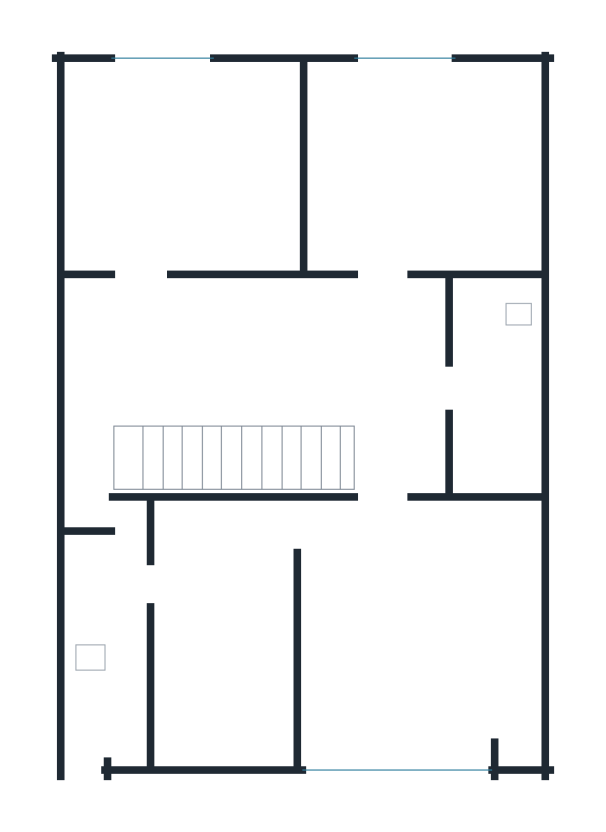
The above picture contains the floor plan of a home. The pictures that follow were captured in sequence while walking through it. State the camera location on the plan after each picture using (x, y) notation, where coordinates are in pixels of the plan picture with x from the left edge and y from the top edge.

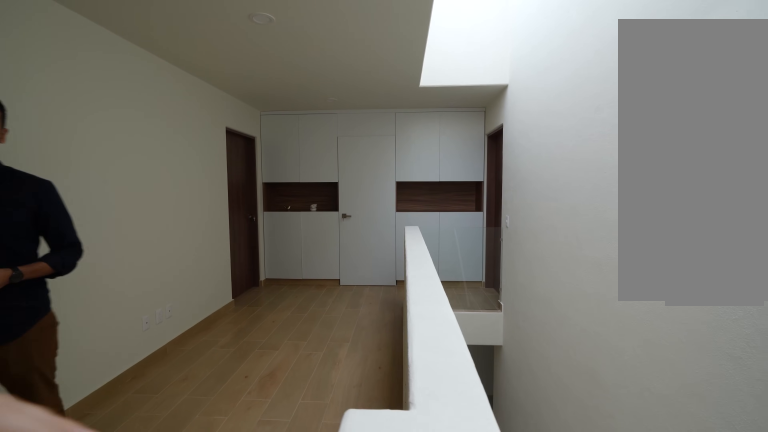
(85, 416)
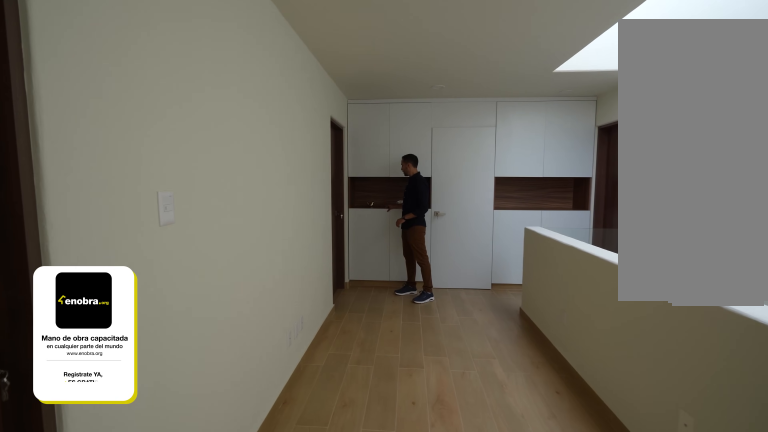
(88, 361)
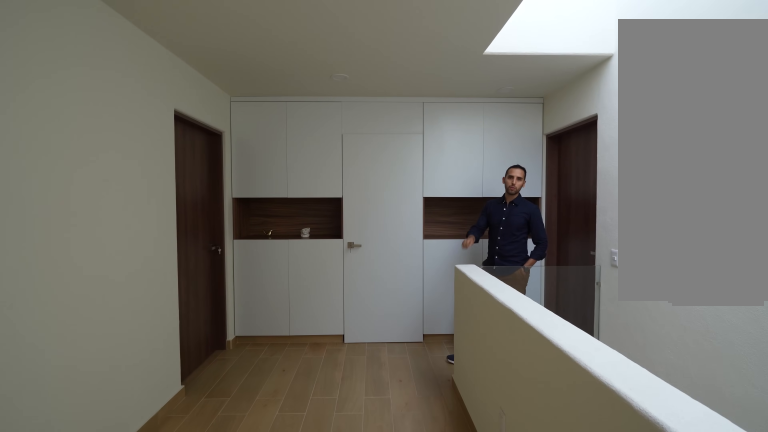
(127, 353)
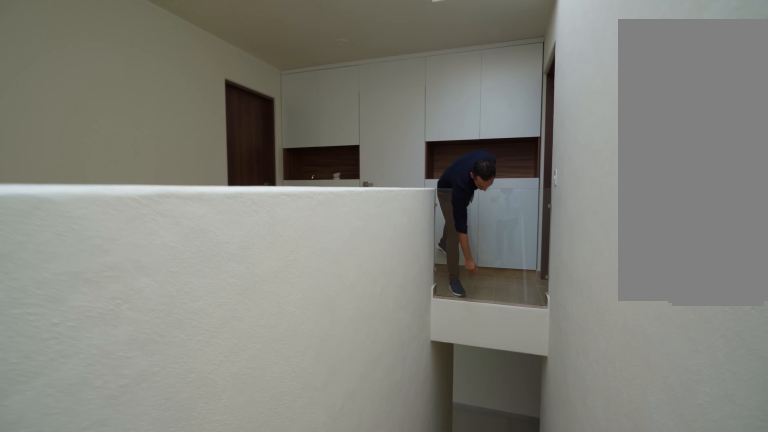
(113, 432)
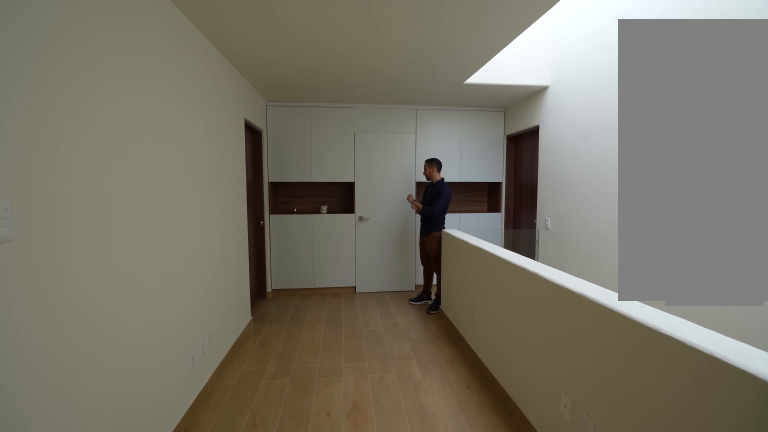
(111, 397)
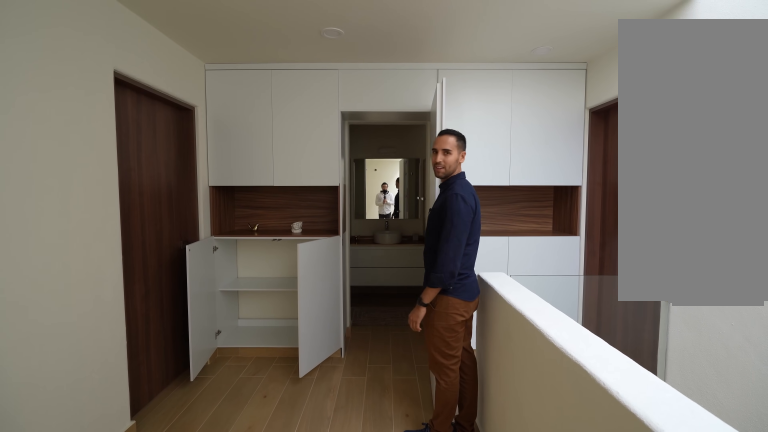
(258, 373)
